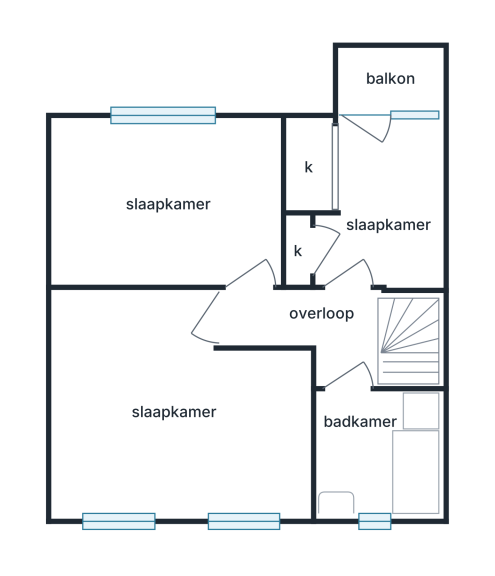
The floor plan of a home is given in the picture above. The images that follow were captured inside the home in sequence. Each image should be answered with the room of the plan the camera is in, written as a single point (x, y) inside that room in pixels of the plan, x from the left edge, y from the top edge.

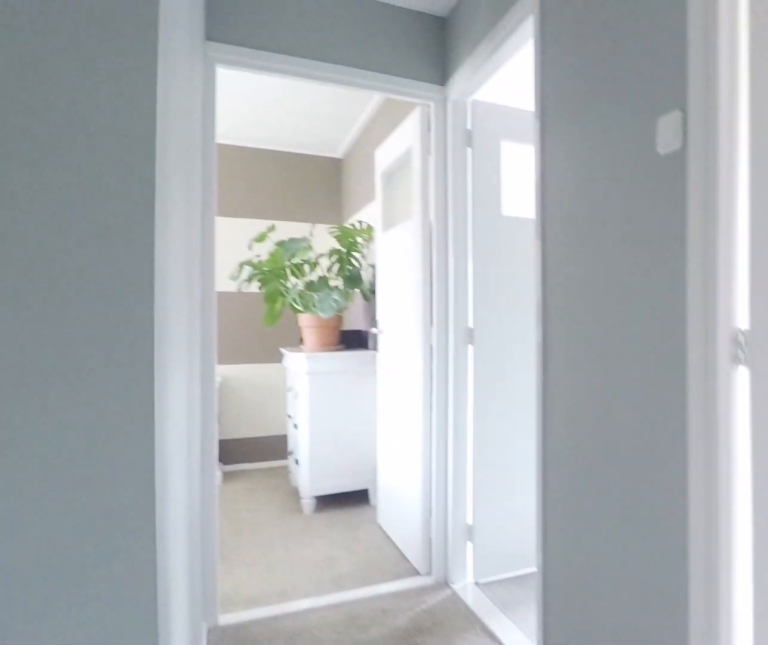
(328, 330)
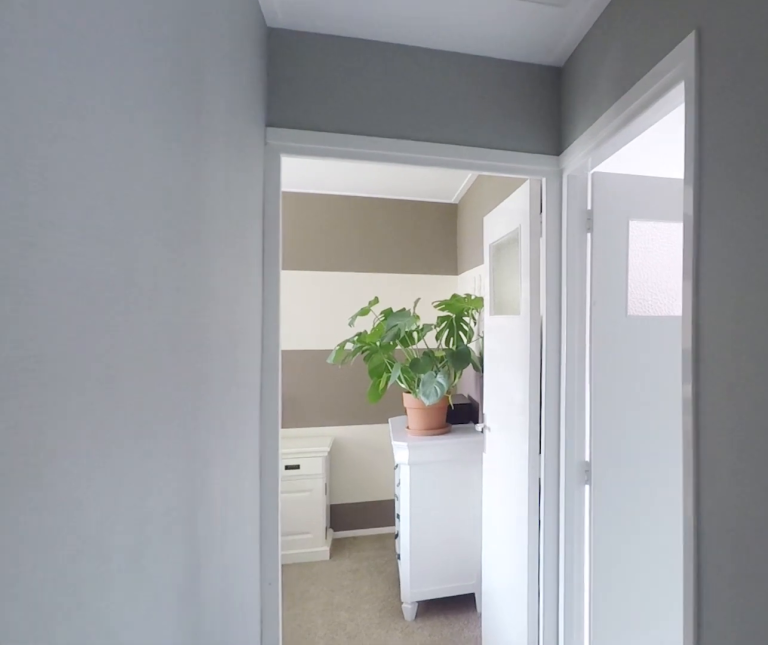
(328, 330)
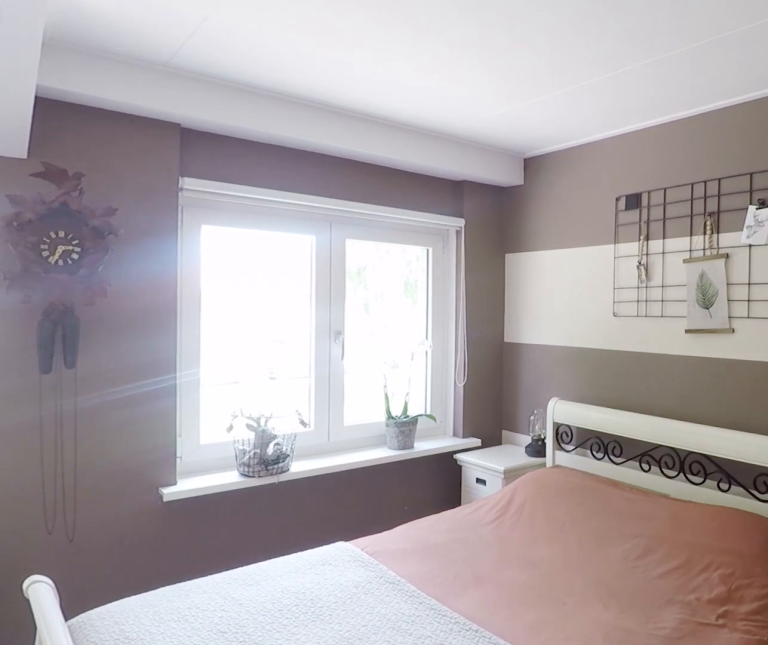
(253, 436)
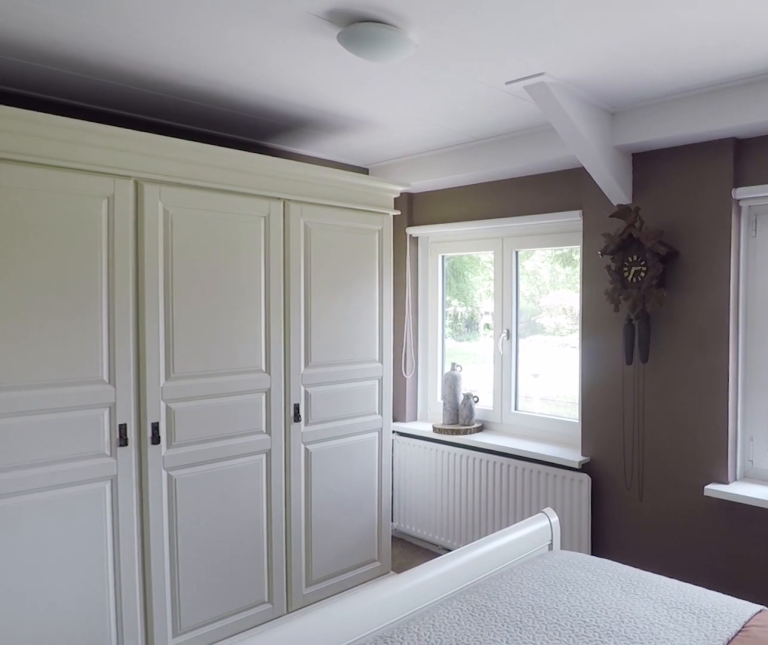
(253, 436)
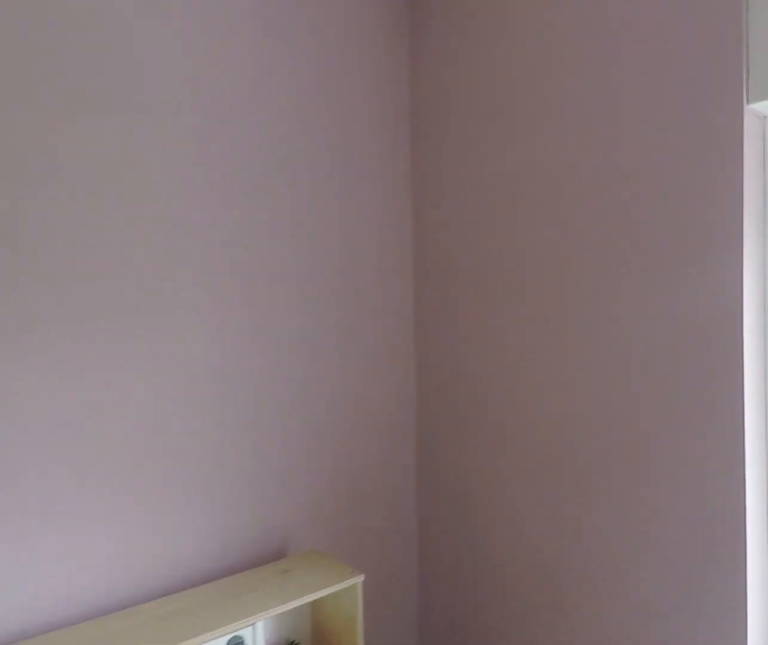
(273, 208)
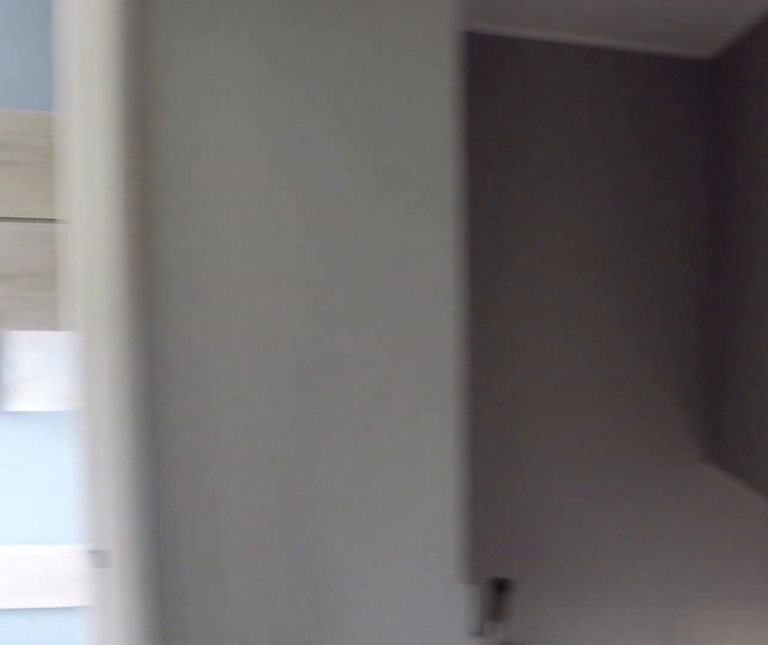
(328, 330)
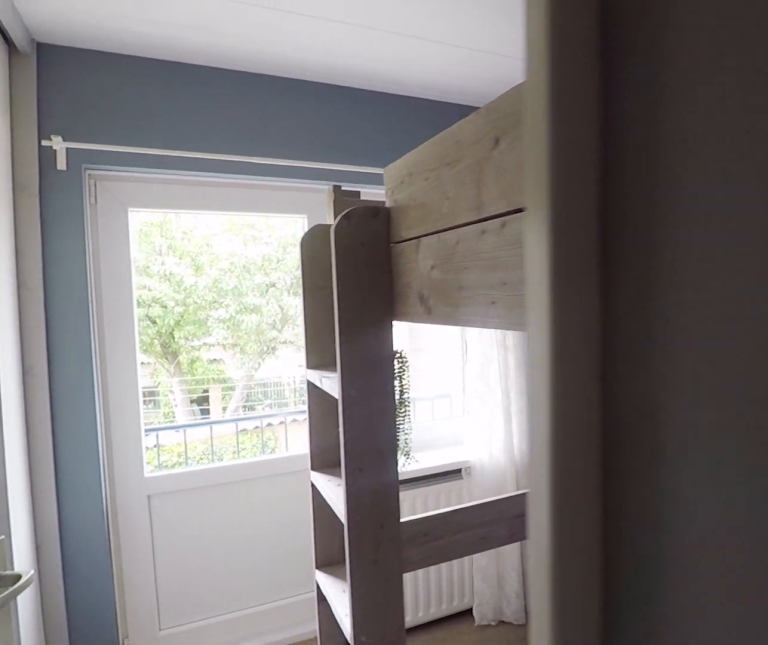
(383, 209)
